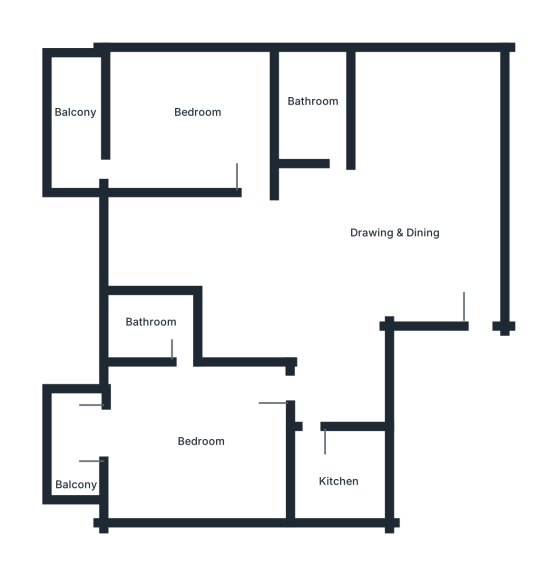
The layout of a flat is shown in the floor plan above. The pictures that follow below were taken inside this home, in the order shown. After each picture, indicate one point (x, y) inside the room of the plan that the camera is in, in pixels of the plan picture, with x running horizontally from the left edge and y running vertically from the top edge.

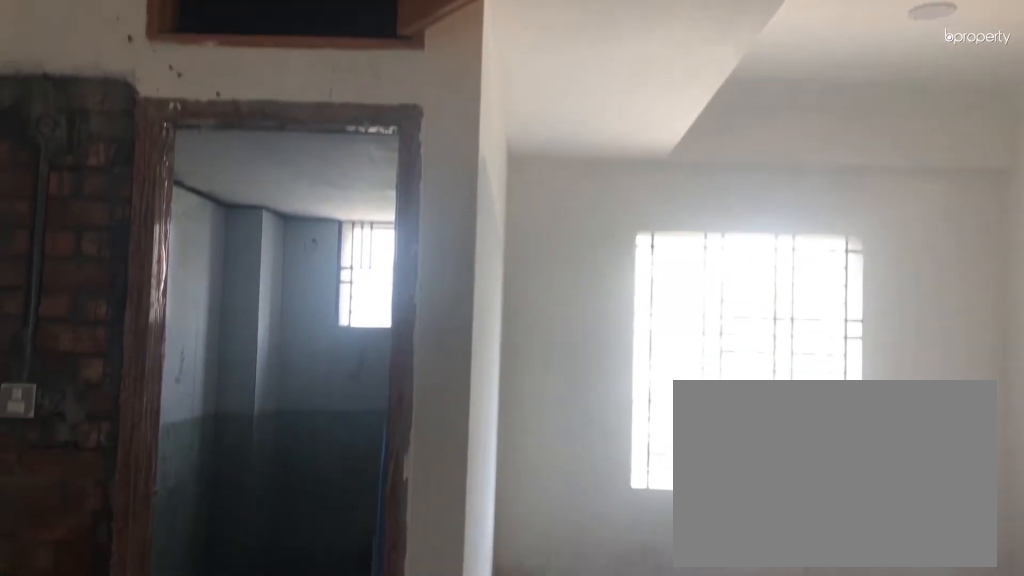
(356, 237)
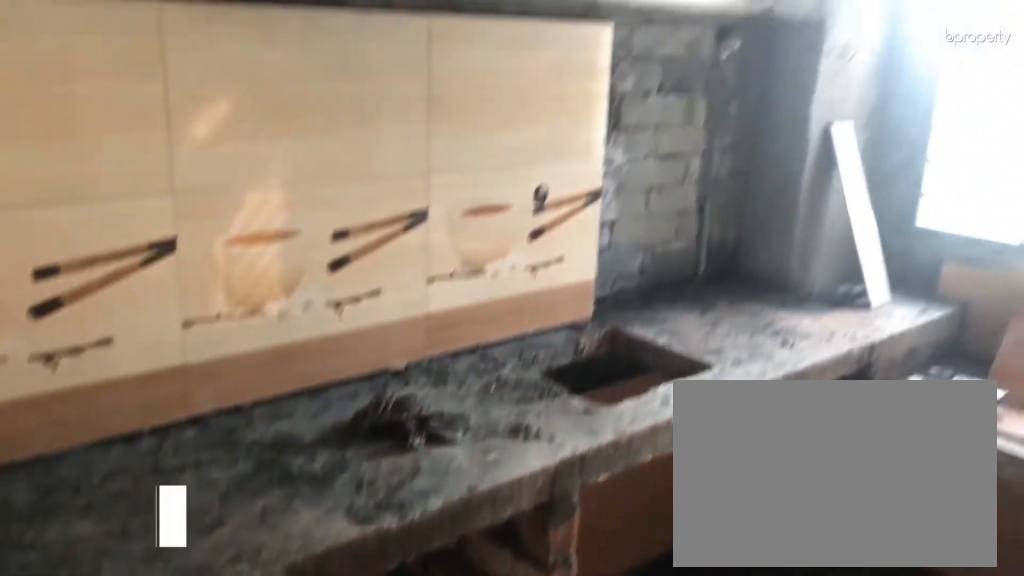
(339, 471)
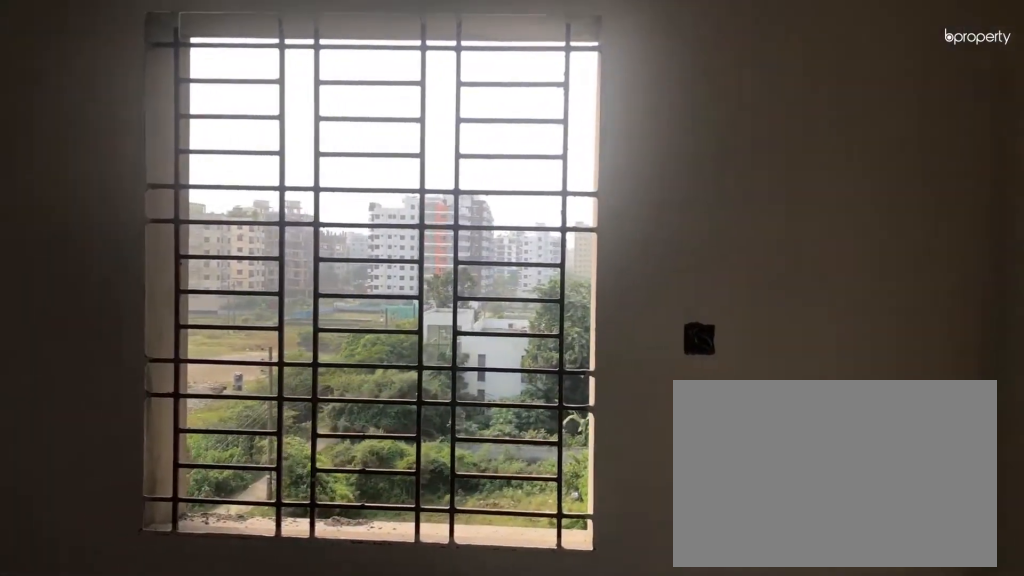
(196, 452)
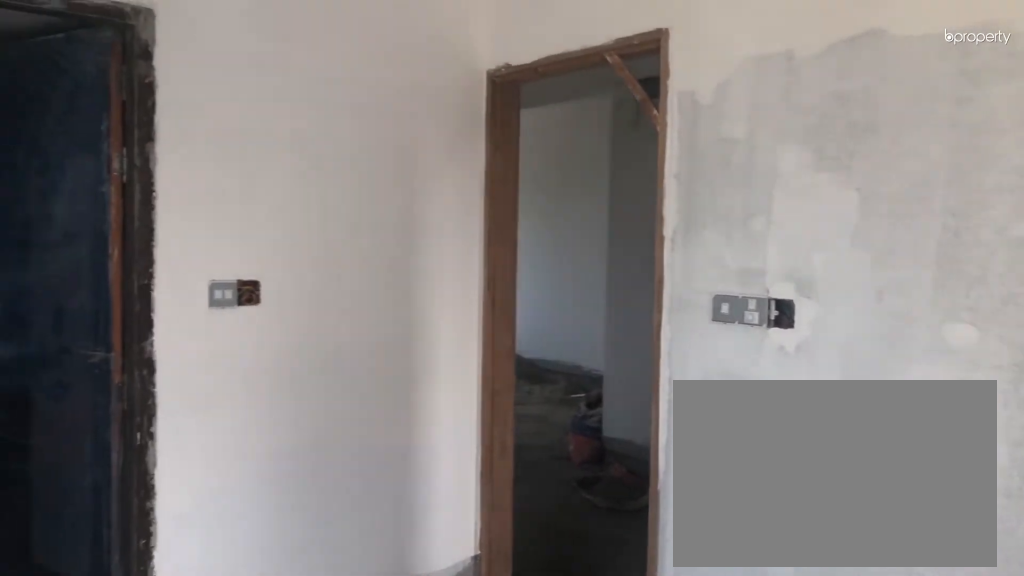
(196, 452)
